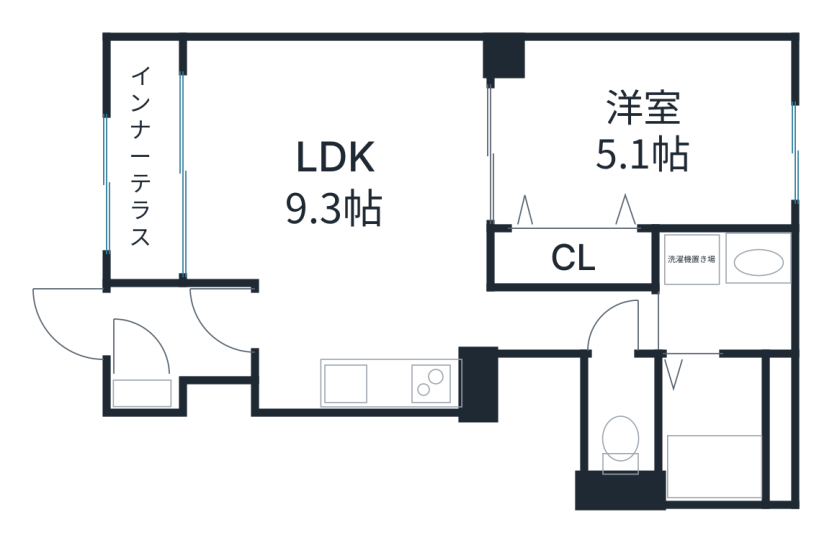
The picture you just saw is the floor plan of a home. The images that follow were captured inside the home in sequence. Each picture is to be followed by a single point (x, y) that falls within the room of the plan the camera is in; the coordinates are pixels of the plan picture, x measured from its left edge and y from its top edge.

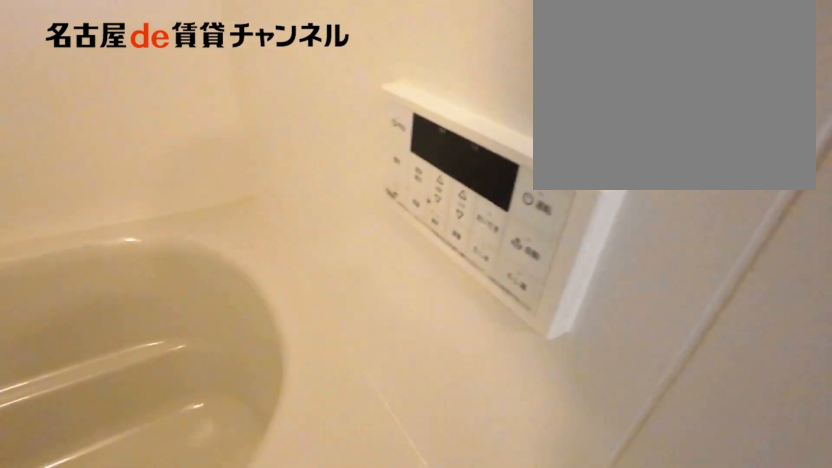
(723, 426)
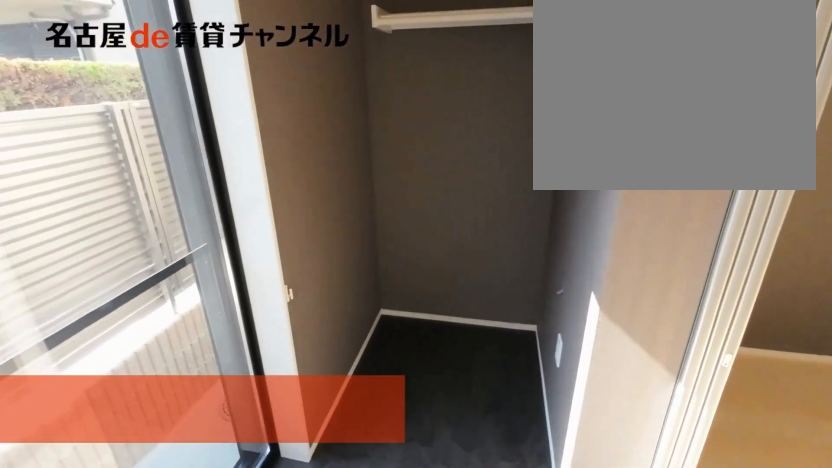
(143, 162)
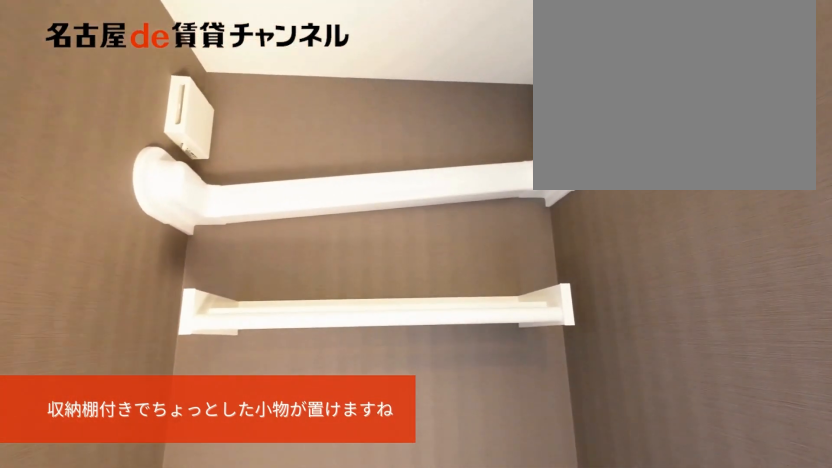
(143, 162)
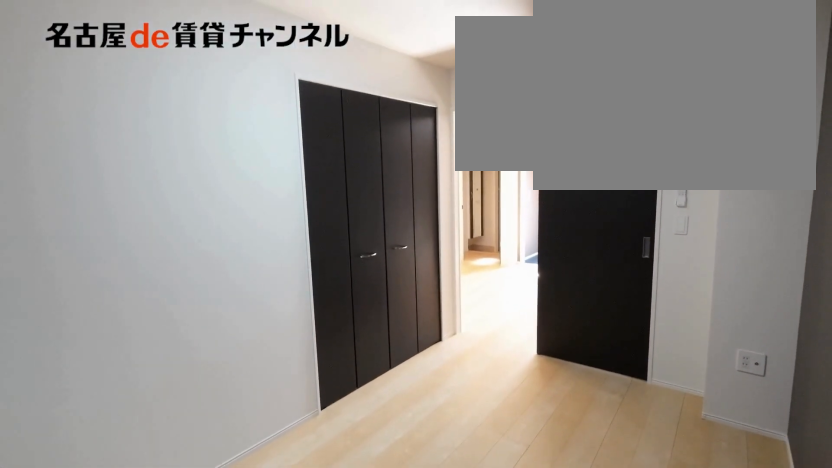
(638, 134)
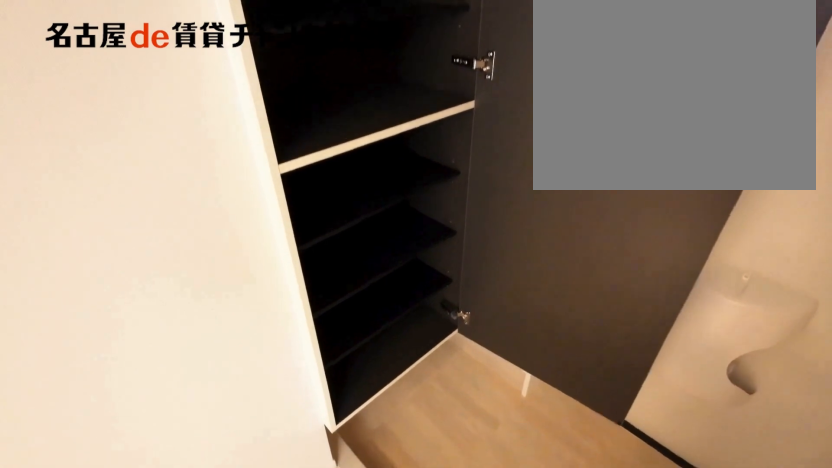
(146, 395)
